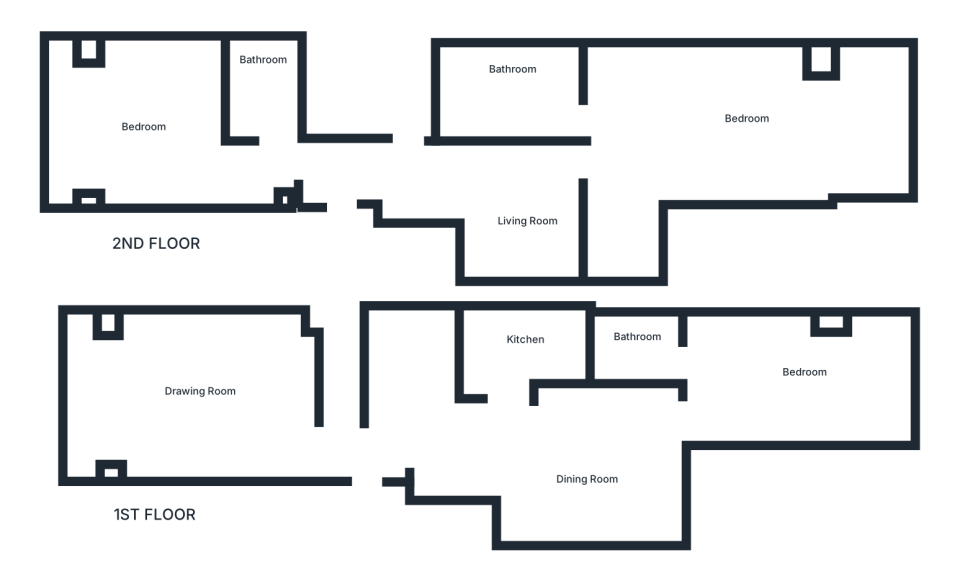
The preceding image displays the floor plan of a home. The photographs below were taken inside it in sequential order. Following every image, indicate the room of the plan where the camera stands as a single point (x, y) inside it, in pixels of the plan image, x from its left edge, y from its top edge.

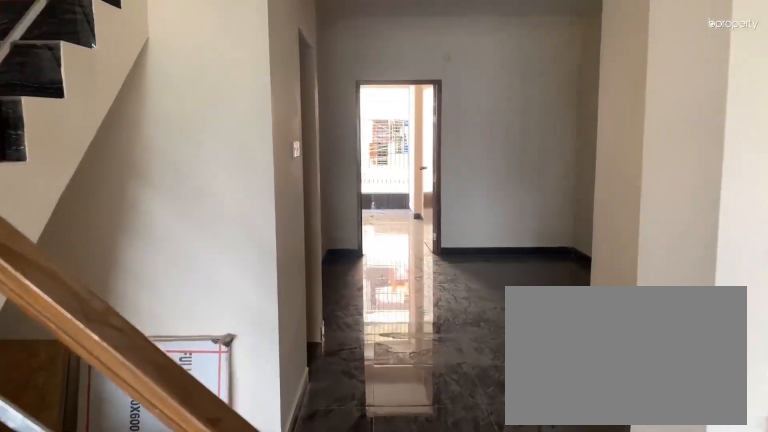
(360, 444)
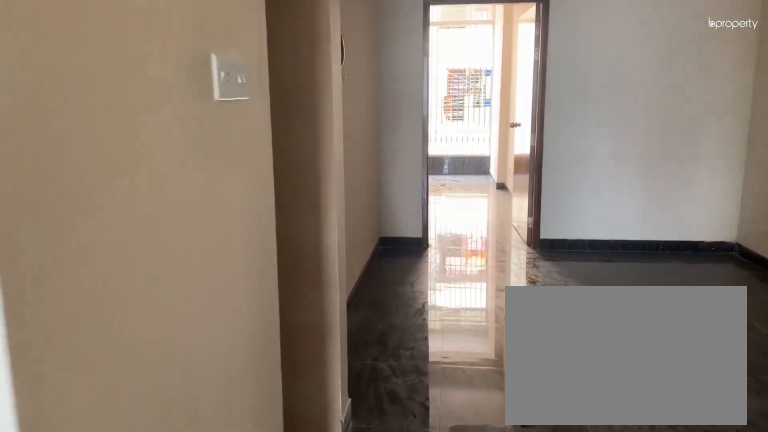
(577, 464)
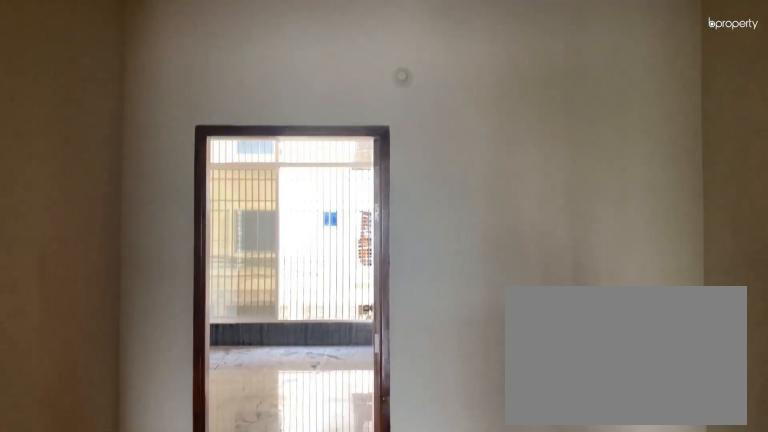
(577, 464)
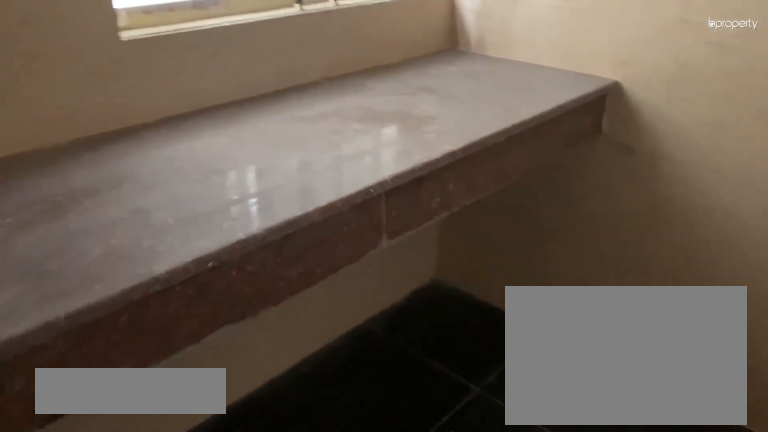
(509, 347)
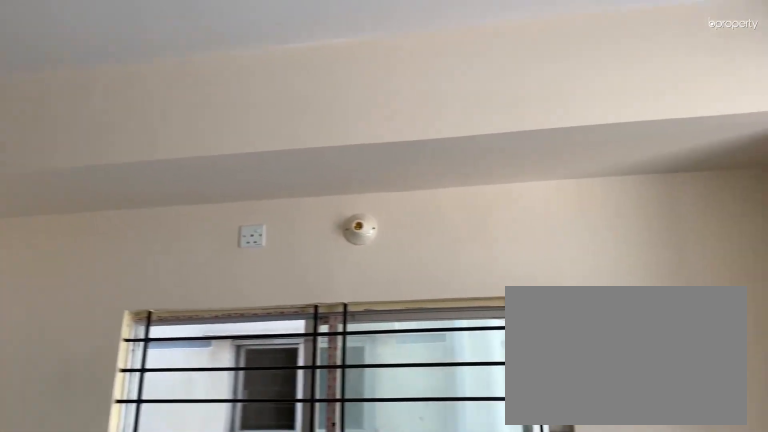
(798, 377)
